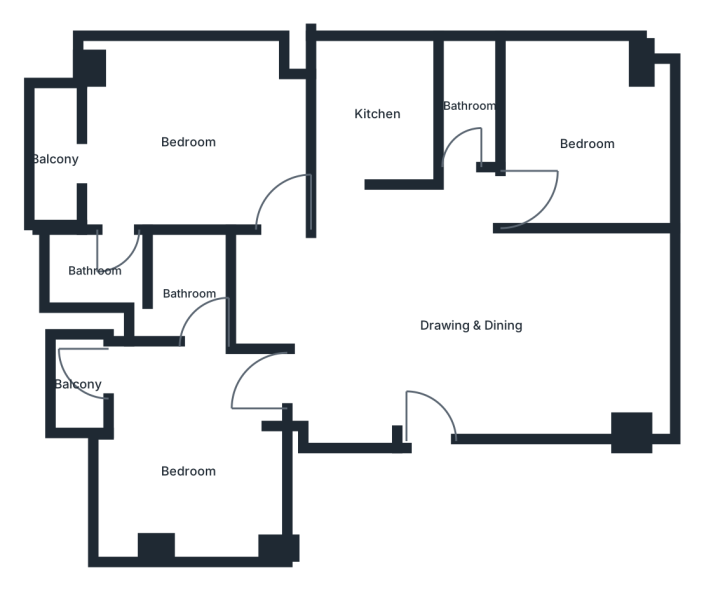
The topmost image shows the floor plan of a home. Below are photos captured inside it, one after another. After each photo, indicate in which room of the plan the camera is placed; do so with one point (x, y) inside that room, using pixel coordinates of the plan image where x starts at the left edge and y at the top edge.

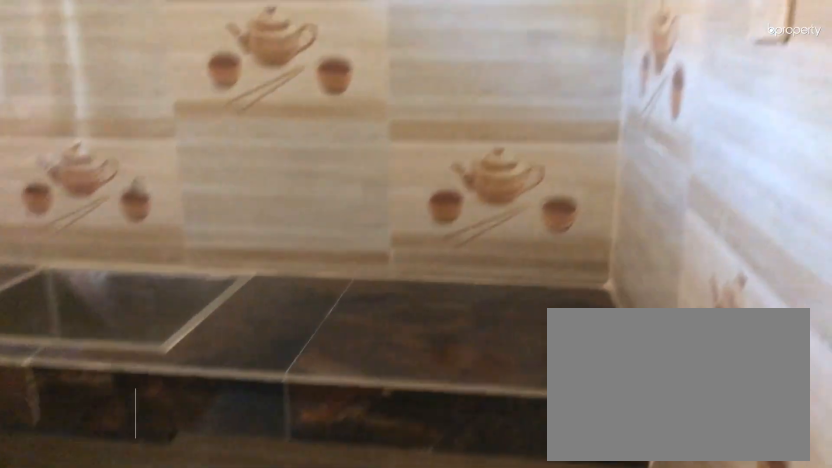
(378, 114)
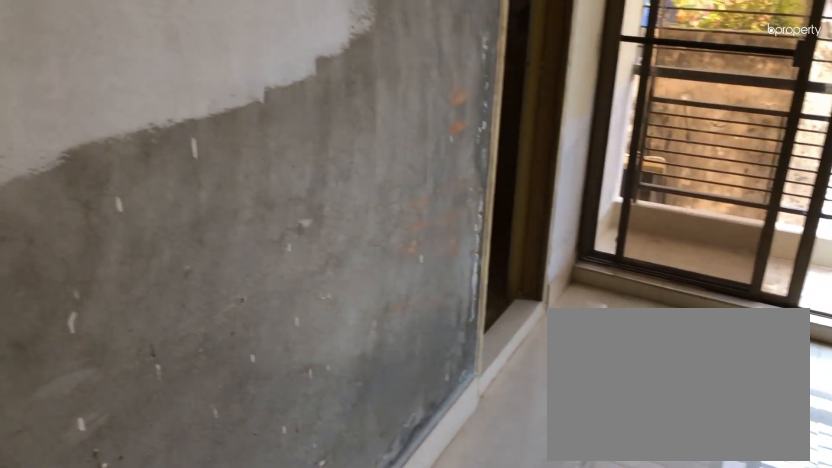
(192, 143)
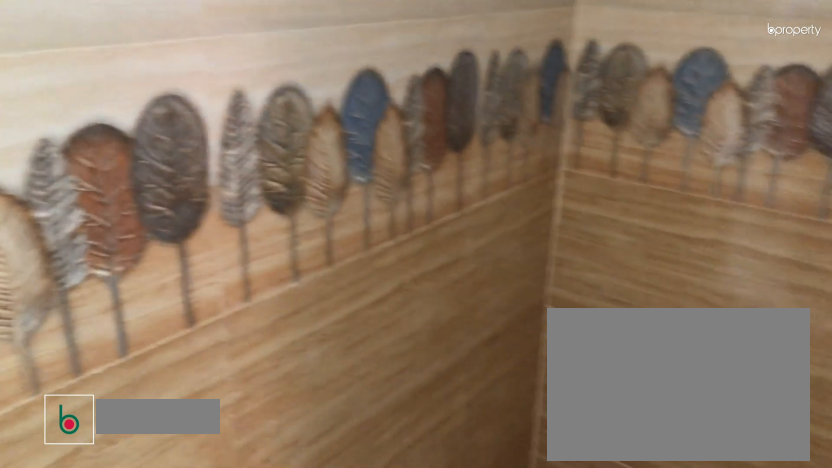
(96, 270)
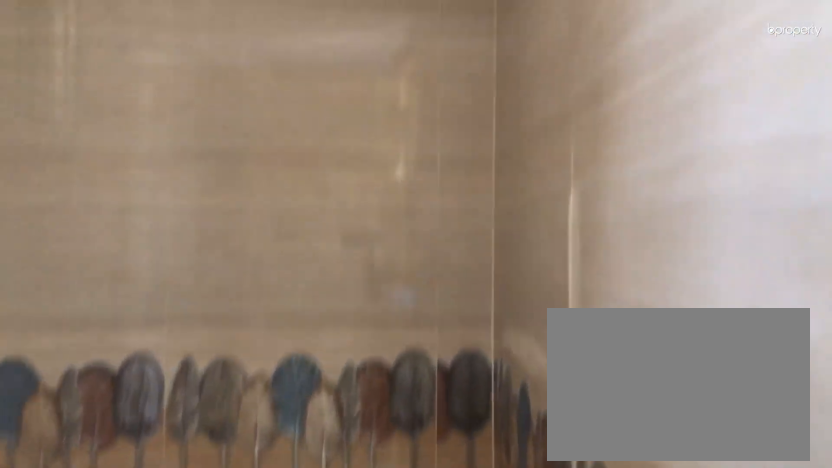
(96, 270)
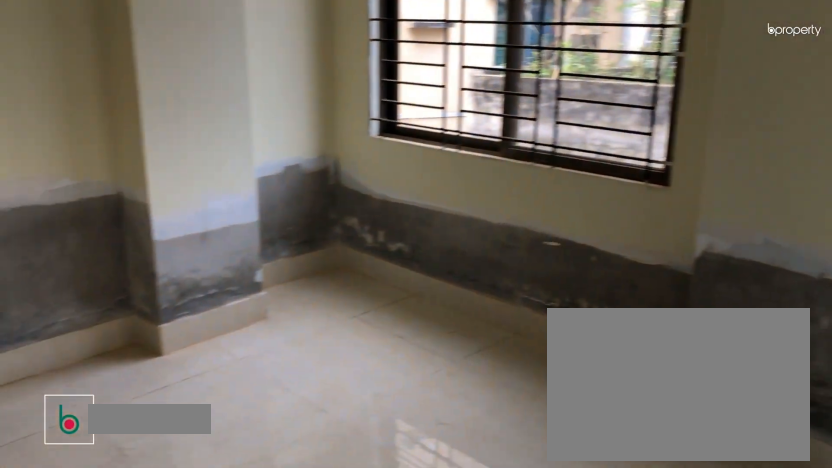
(188, 472)
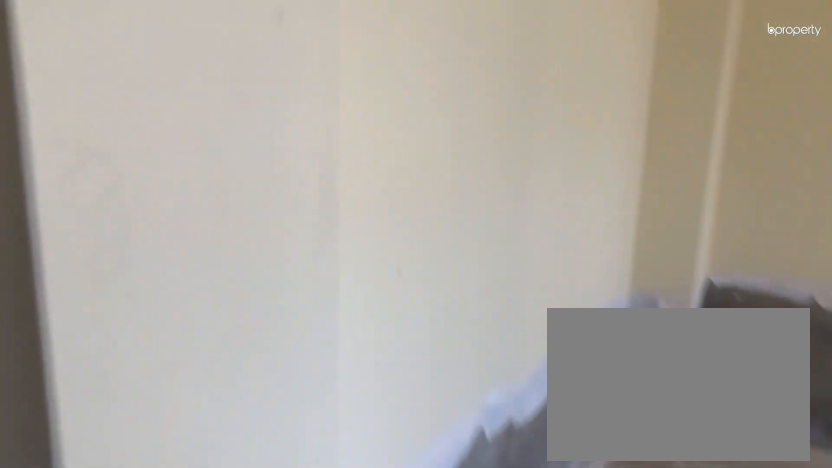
(188, 472)
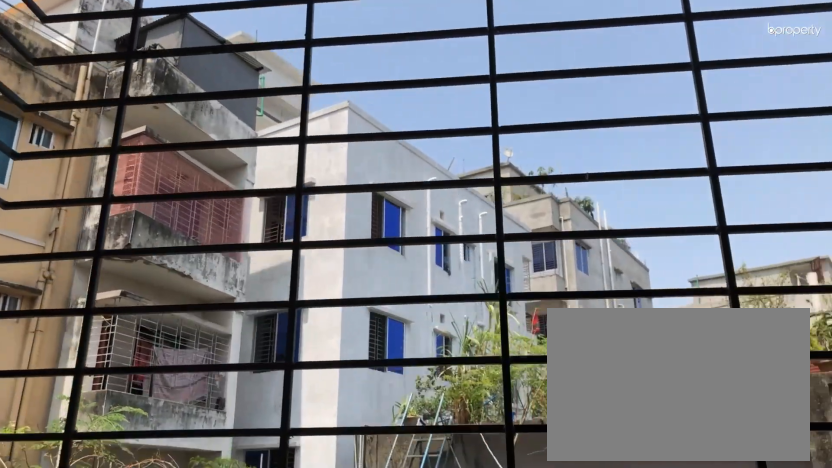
(80, 383)
